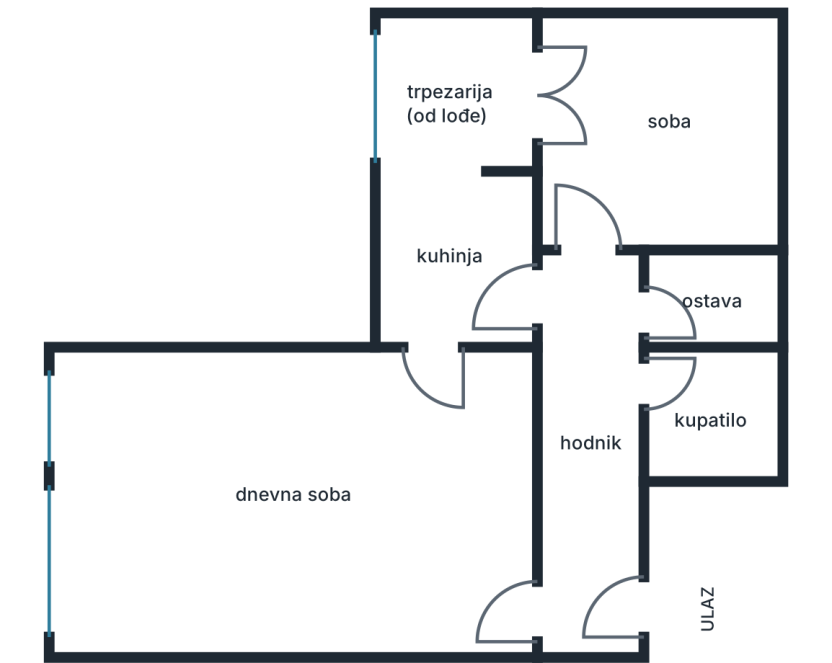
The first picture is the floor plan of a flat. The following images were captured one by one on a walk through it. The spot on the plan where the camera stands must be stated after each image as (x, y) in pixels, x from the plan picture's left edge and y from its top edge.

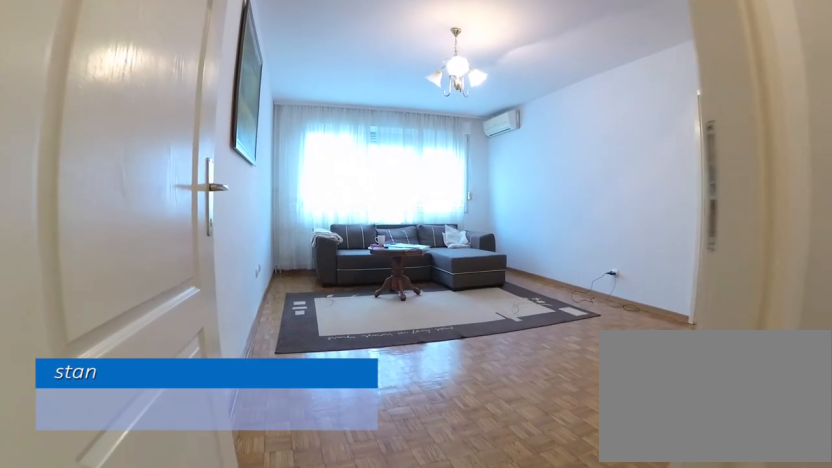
(571, 607)
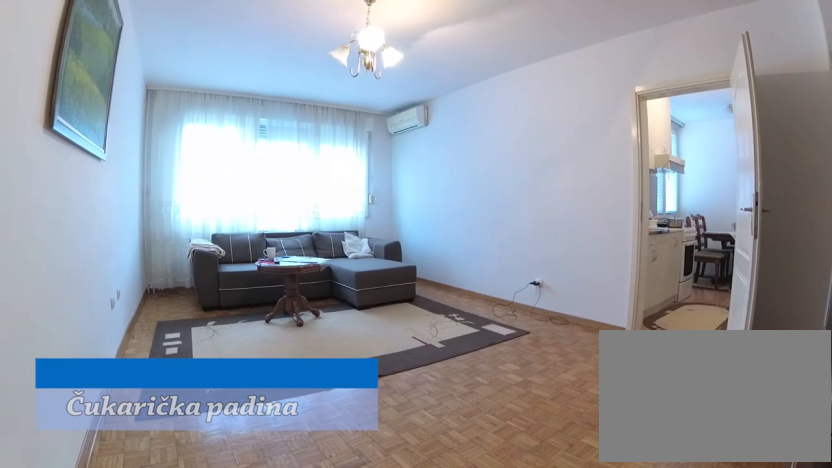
(515, 621)
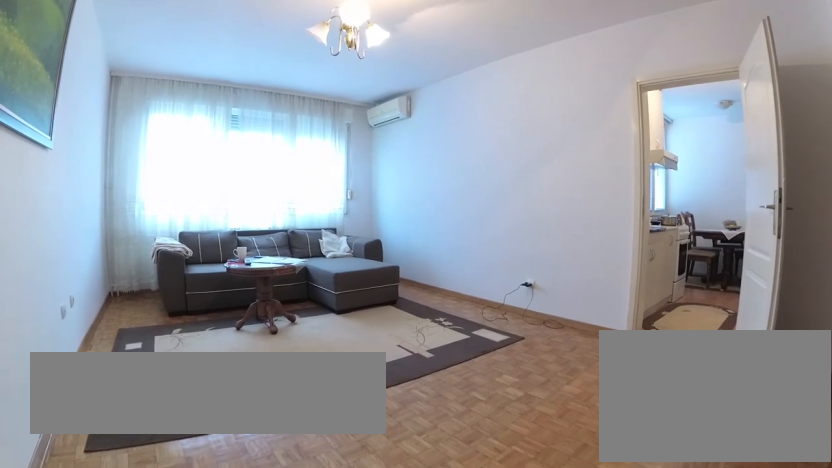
(488, 614)
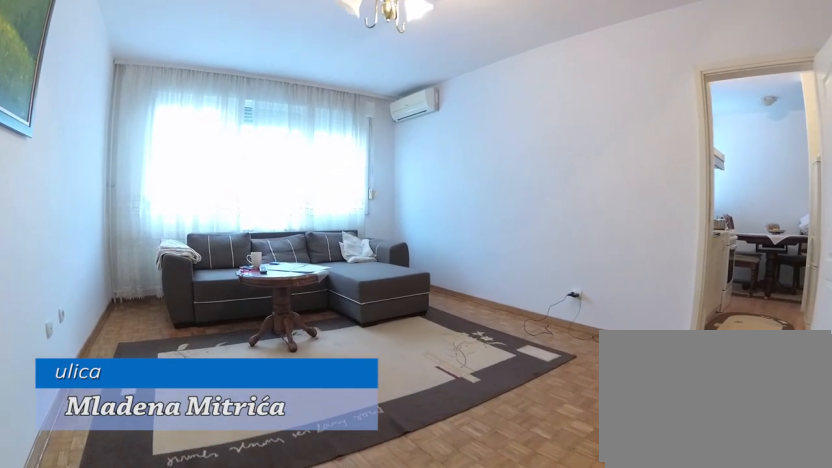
(452, 608)
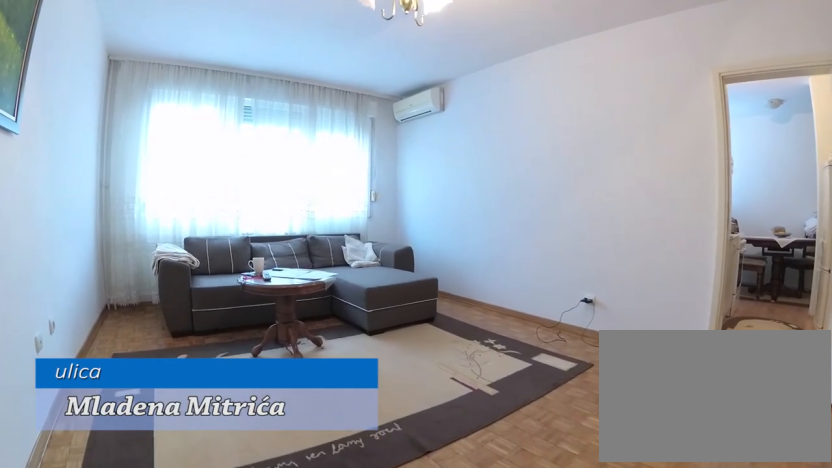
(430, 608)
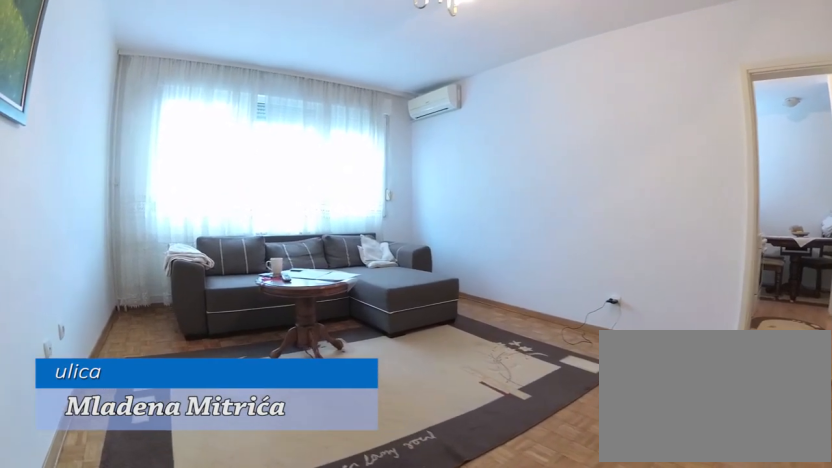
(412, 608)
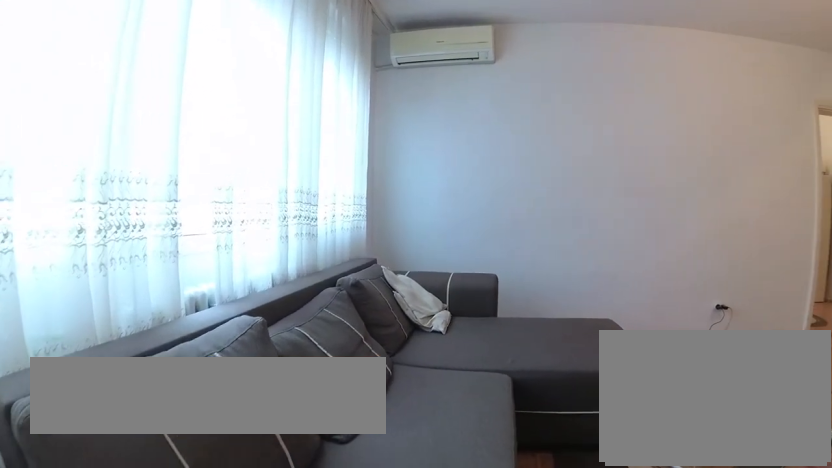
(133, 601)
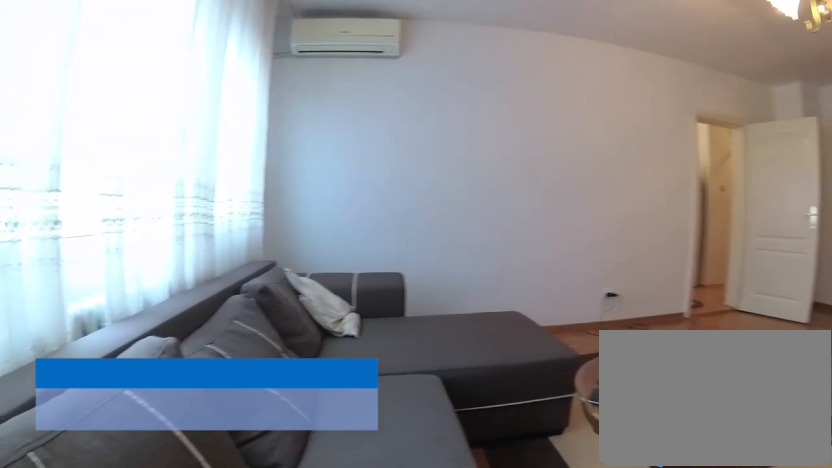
(118, 612)
